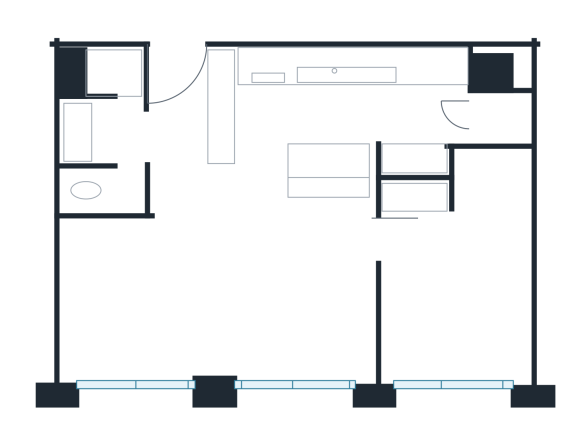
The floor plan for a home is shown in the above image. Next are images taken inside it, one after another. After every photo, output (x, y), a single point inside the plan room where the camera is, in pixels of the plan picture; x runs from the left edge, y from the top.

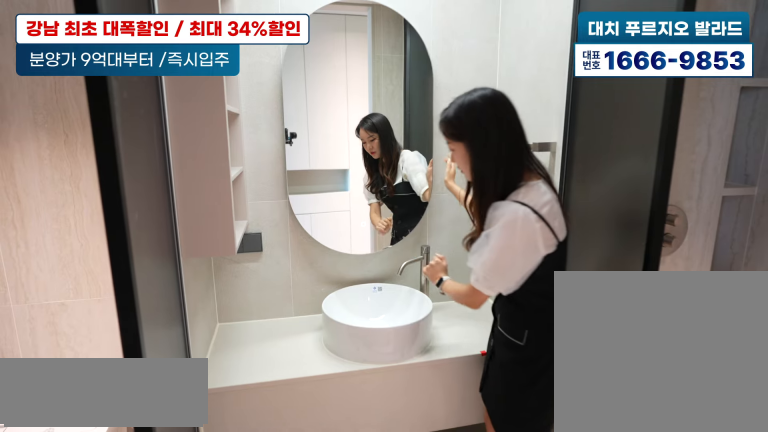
(114, 121)
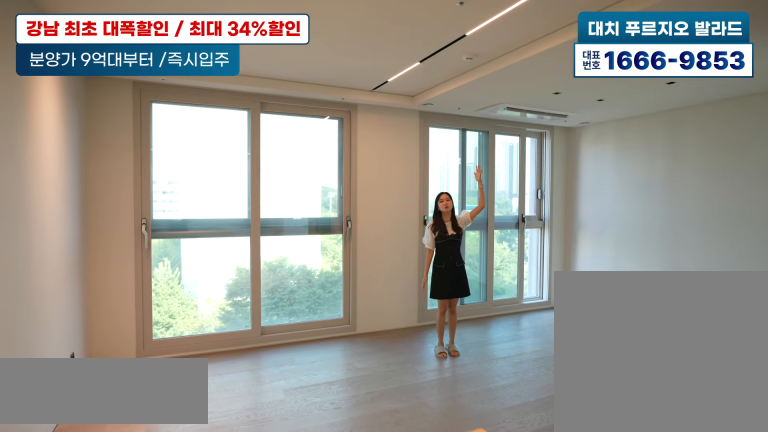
(195, 277)
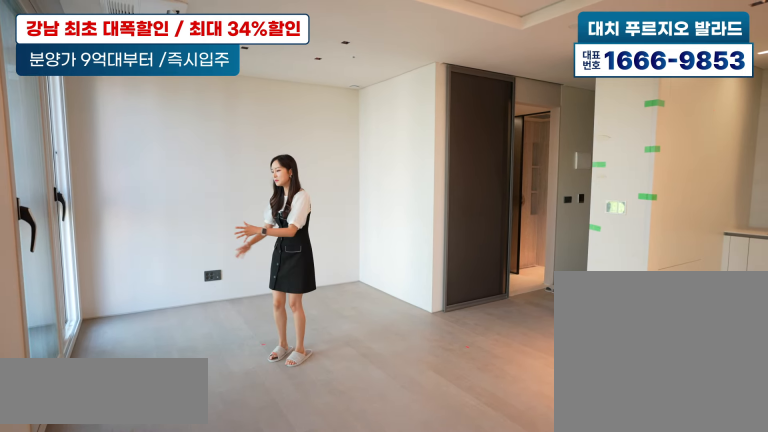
(195, 277)
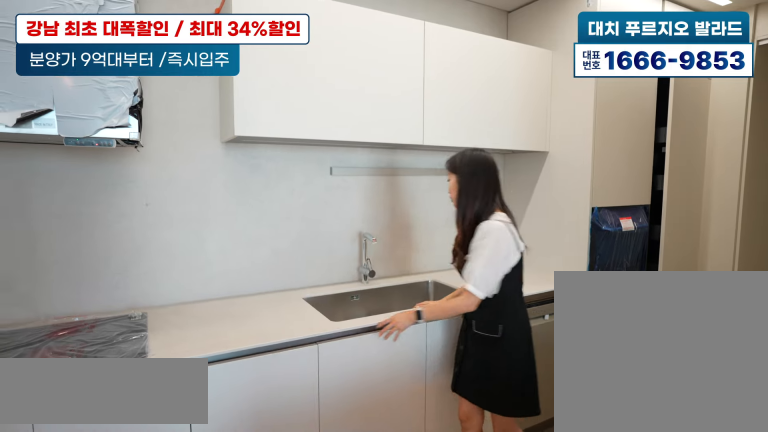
(365, 105)
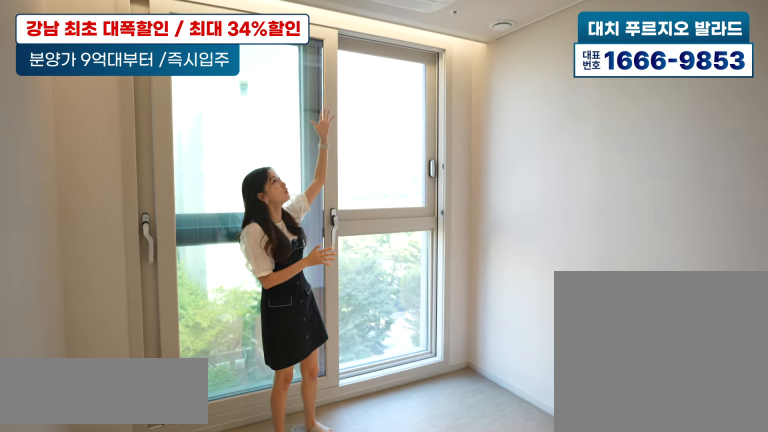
(450, 290)
